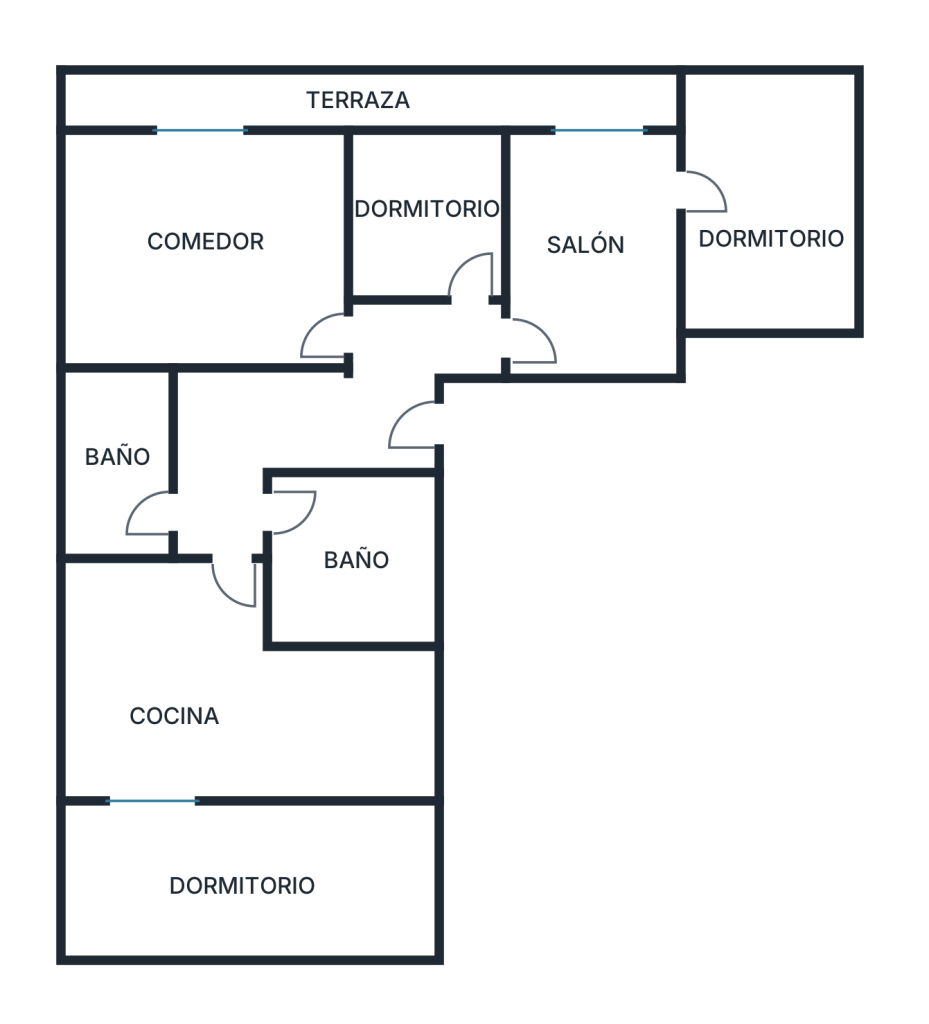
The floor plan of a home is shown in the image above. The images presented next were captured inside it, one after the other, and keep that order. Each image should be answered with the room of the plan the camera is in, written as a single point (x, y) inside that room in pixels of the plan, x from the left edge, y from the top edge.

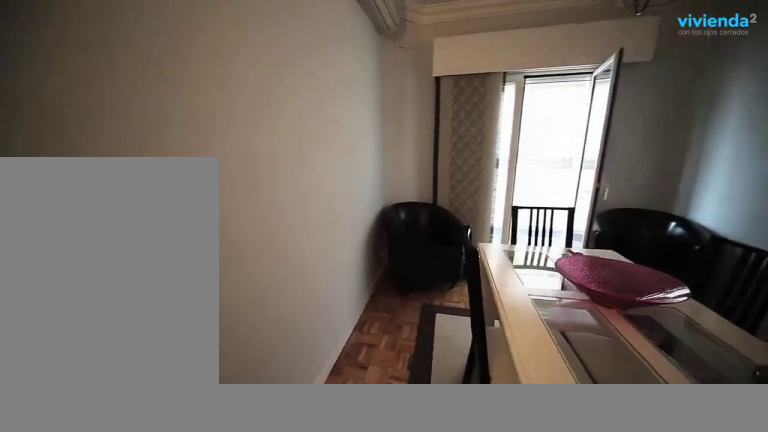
(231, 305)
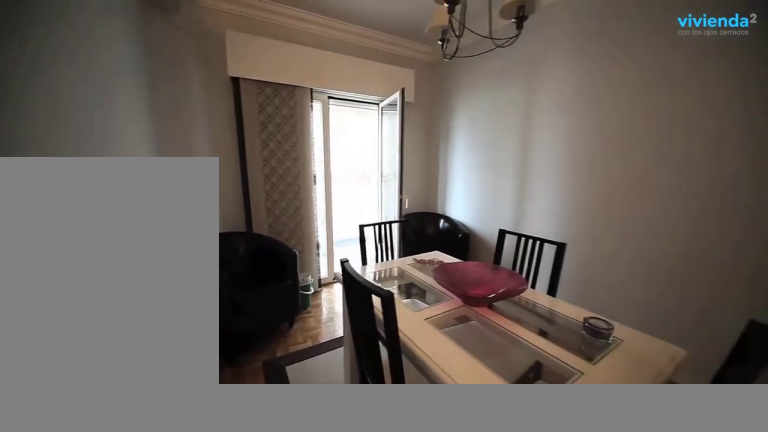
(231, 305)
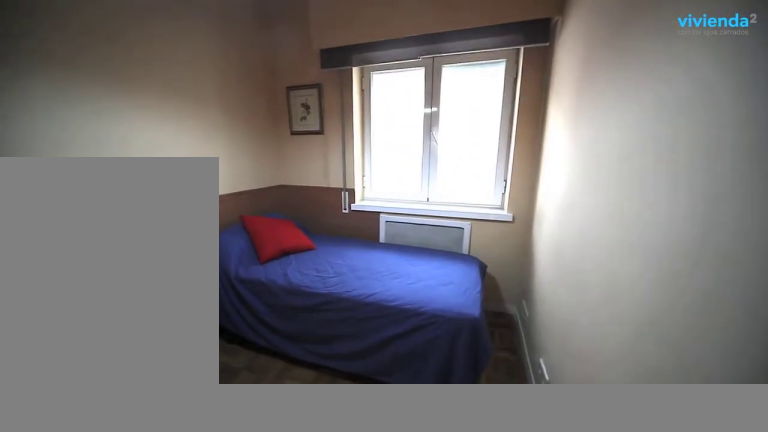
(426, 231)
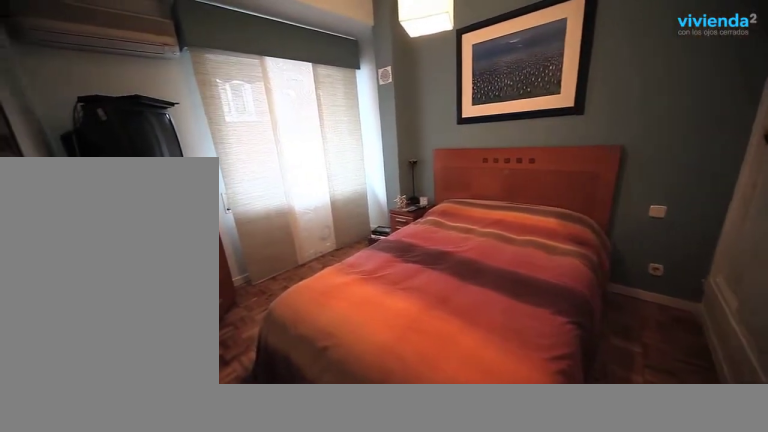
(762, 160)
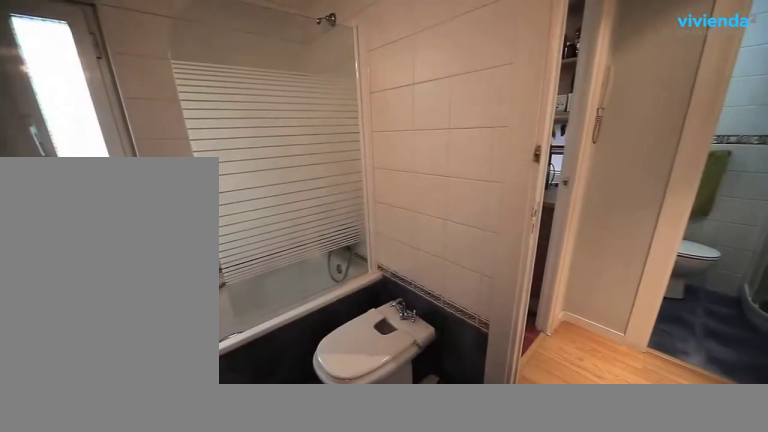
(386, 594)
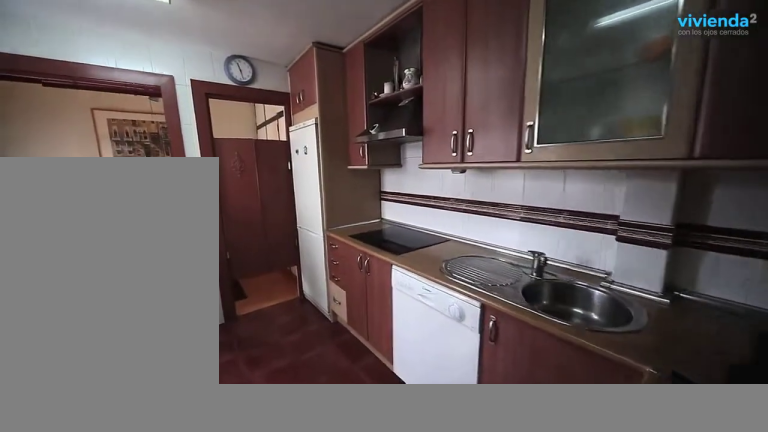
(120, 654)
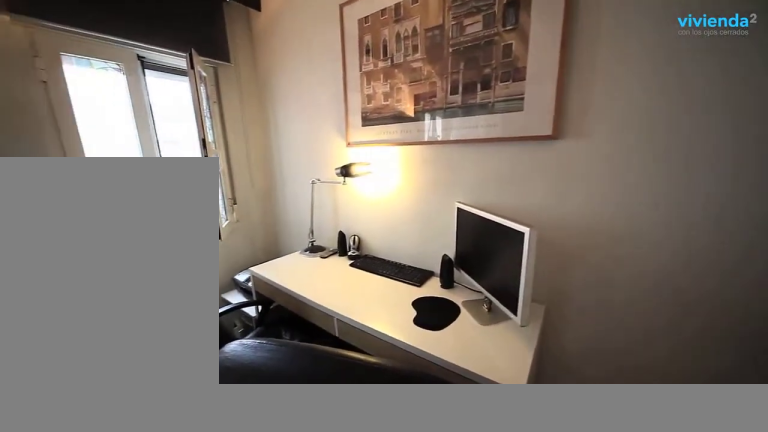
(131, 886)
